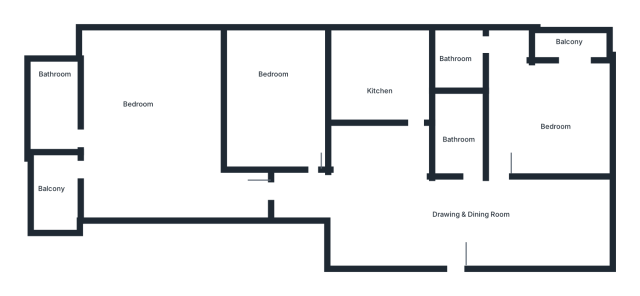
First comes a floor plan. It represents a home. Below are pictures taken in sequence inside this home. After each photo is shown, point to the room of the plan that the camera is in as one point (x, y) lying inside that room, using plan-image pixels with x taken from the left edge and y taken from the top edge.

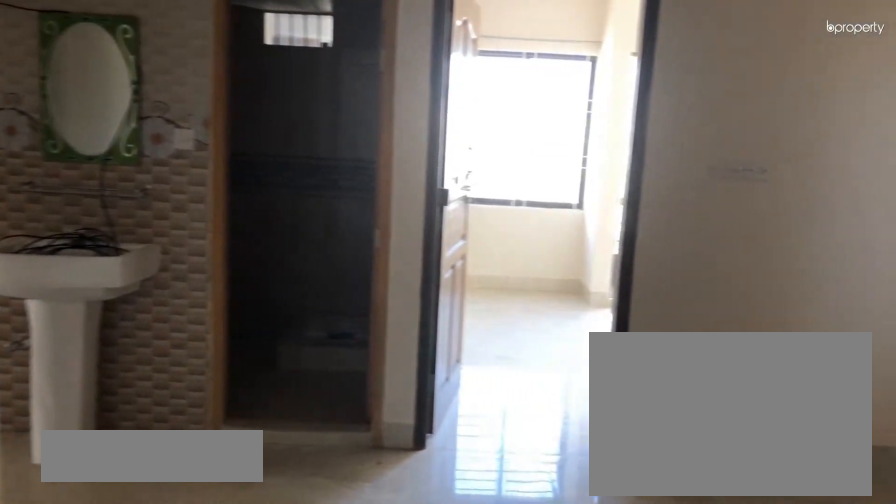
(454, 218)
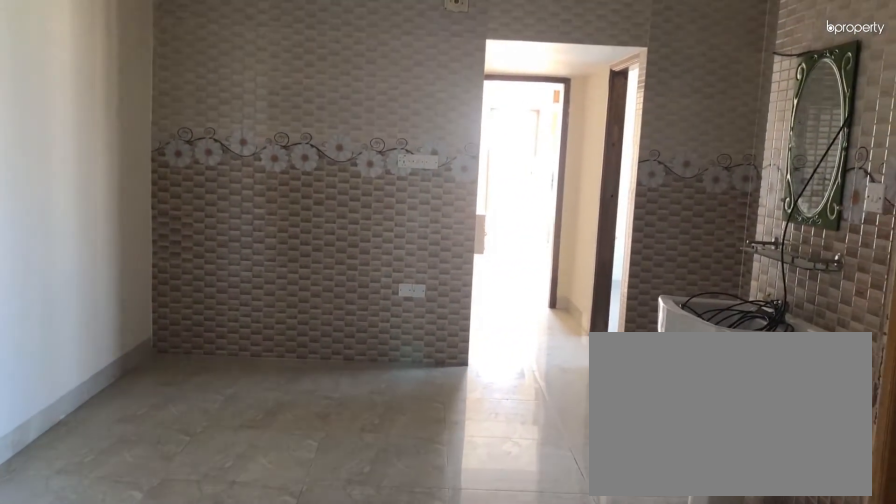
(454, 218)
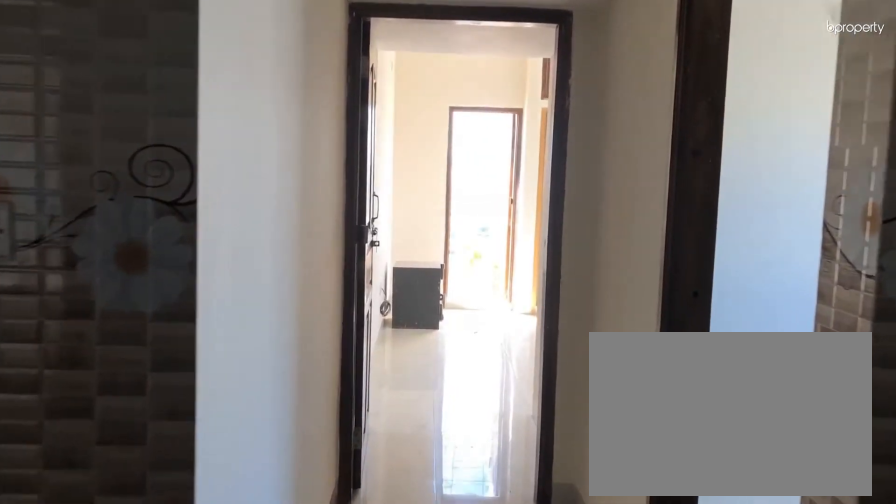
(306, 196)
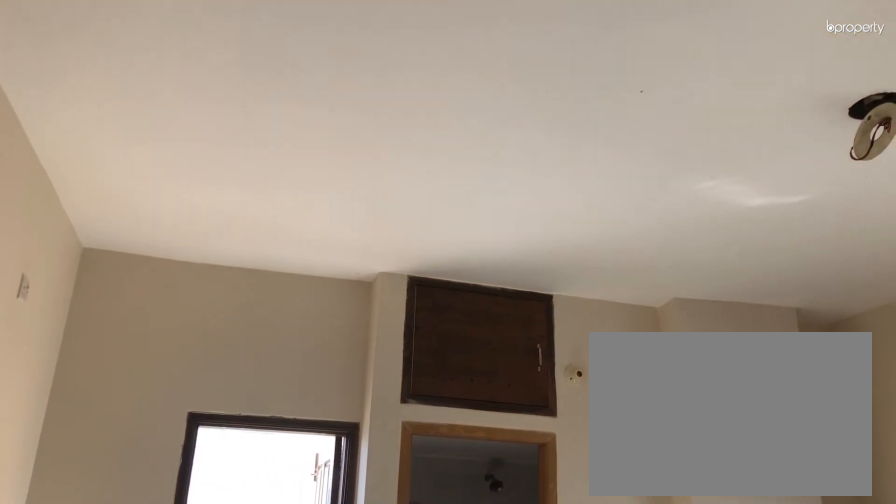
(149, 132)
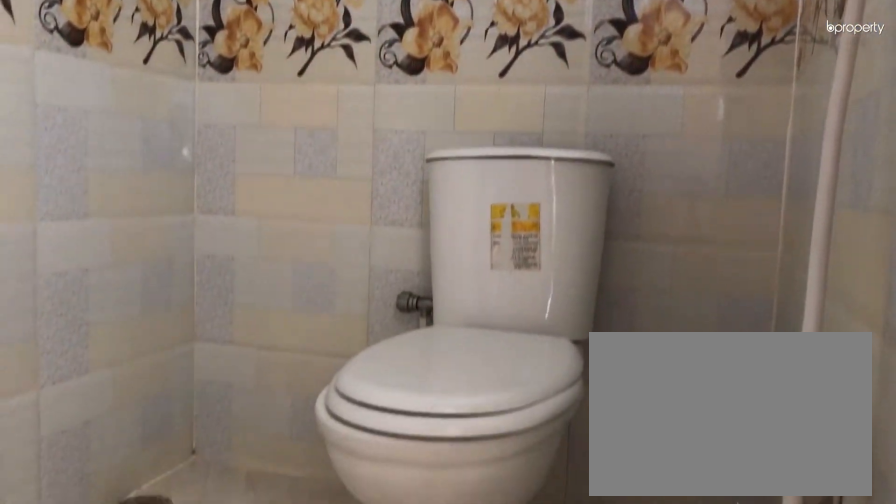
(51, 106)
